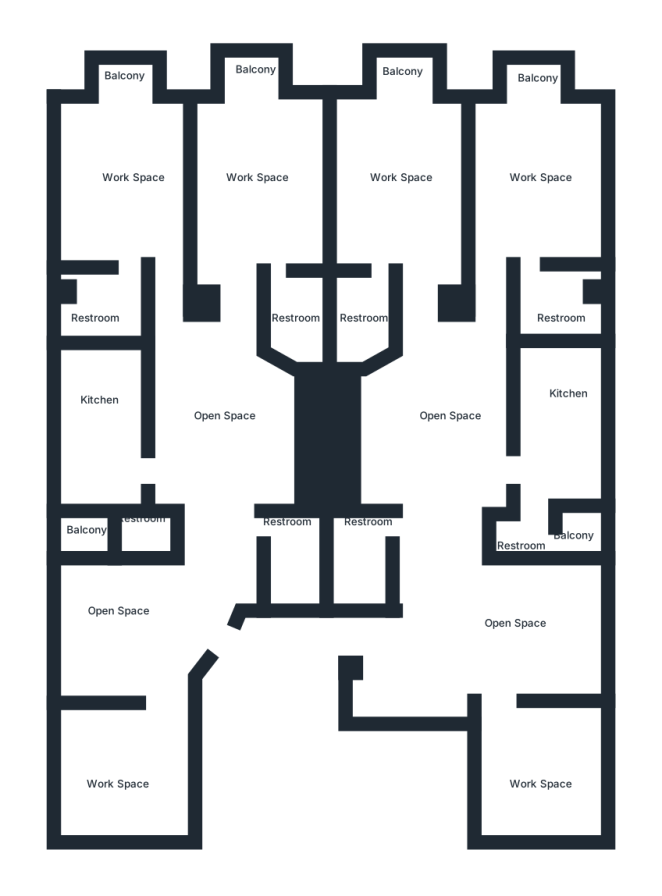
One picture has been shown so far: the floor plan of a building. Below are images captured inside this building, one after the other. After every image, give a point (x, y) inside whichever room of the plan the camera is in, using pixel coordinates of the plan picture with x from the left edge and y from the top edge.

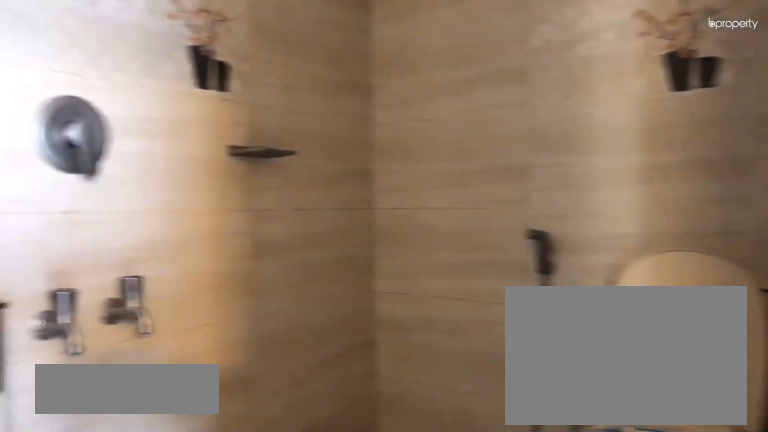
(296, 559)
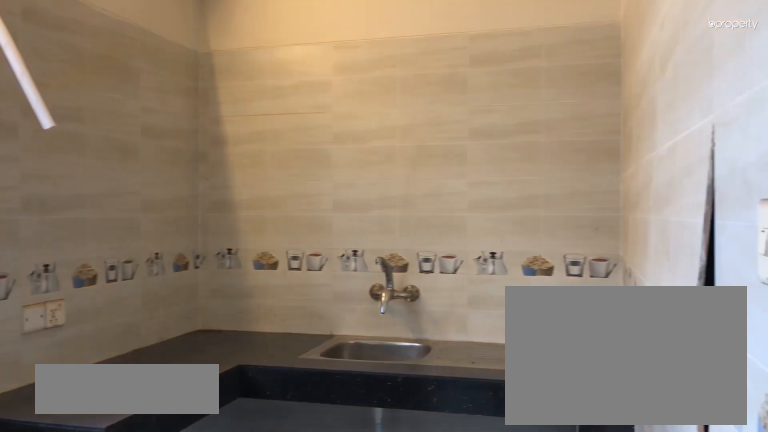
(104, 420)
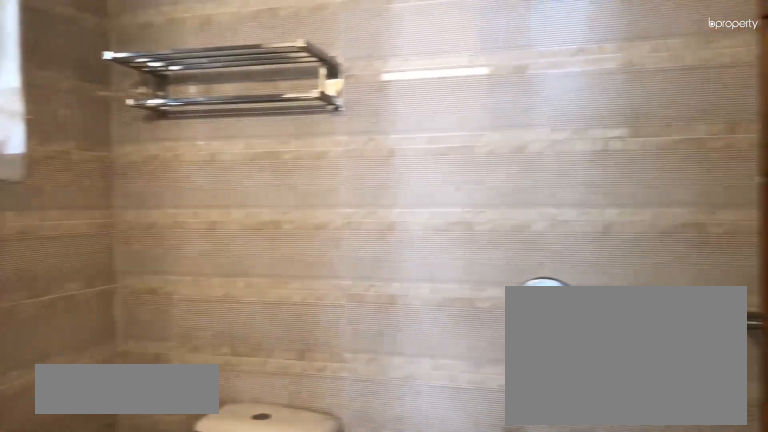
(551, 297)
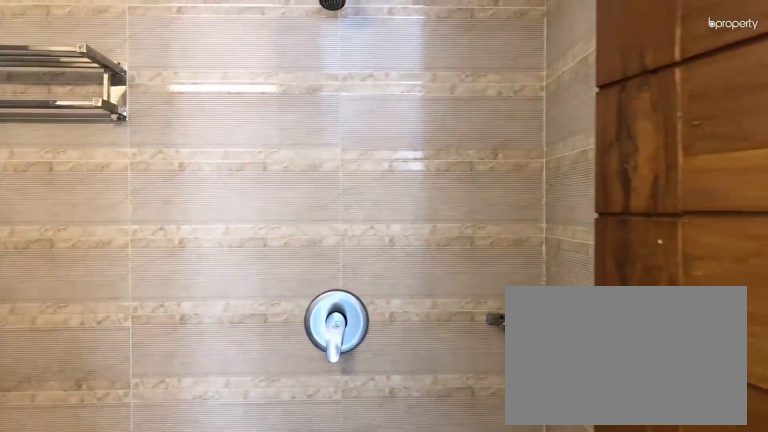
(551, 297)
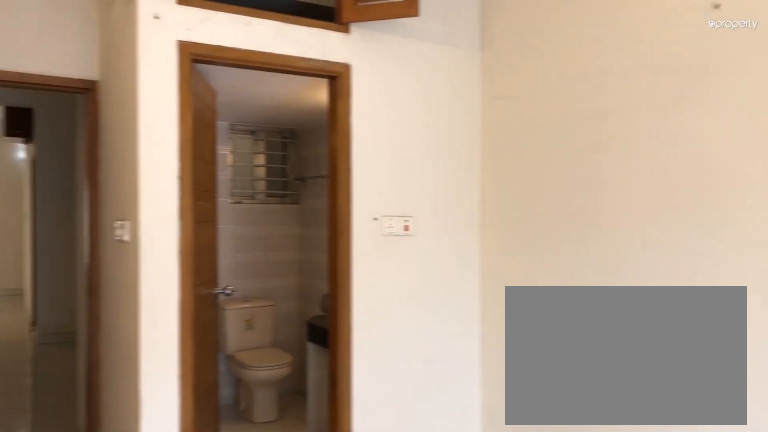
(402, 164)
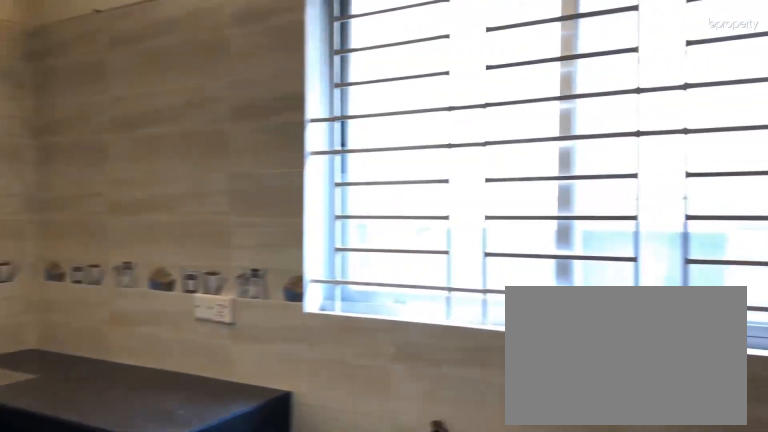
(560, 429)
